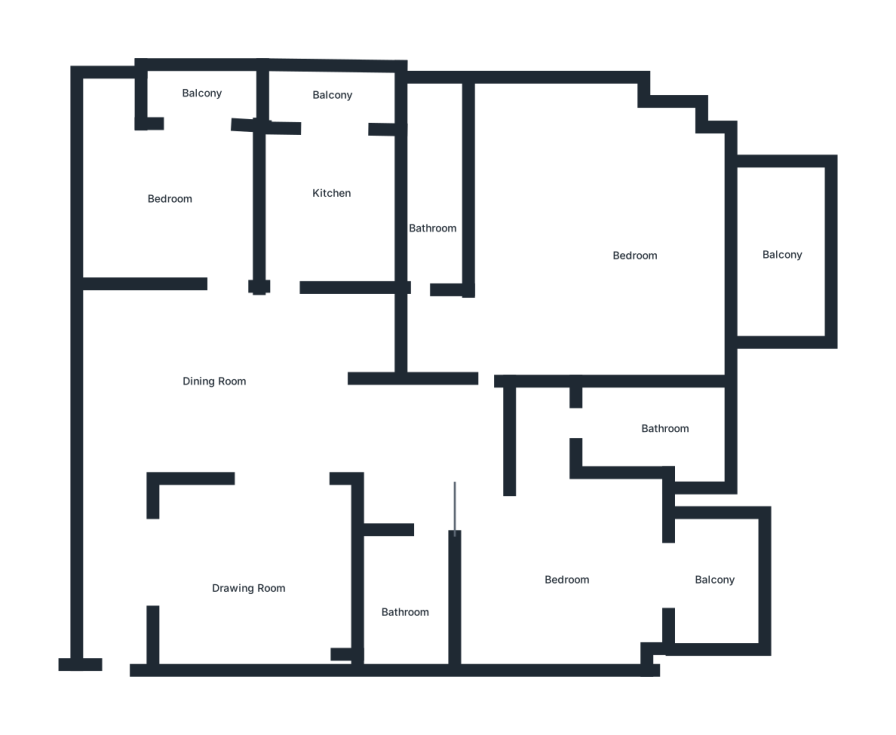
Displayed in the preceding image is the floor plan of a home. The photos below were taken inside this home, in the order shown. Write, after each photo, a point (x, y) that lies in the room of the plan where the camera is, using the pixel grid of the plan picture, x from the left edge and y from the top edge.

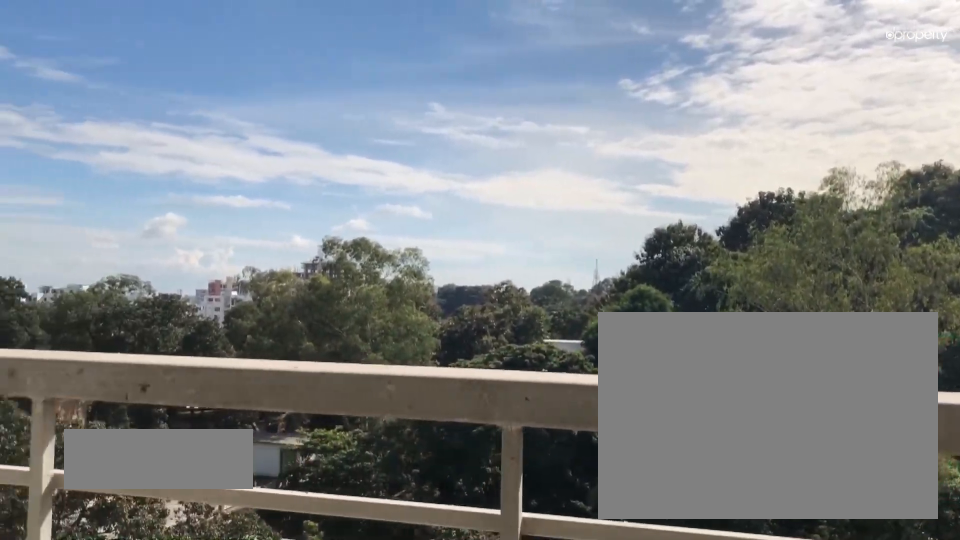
(784, 253)
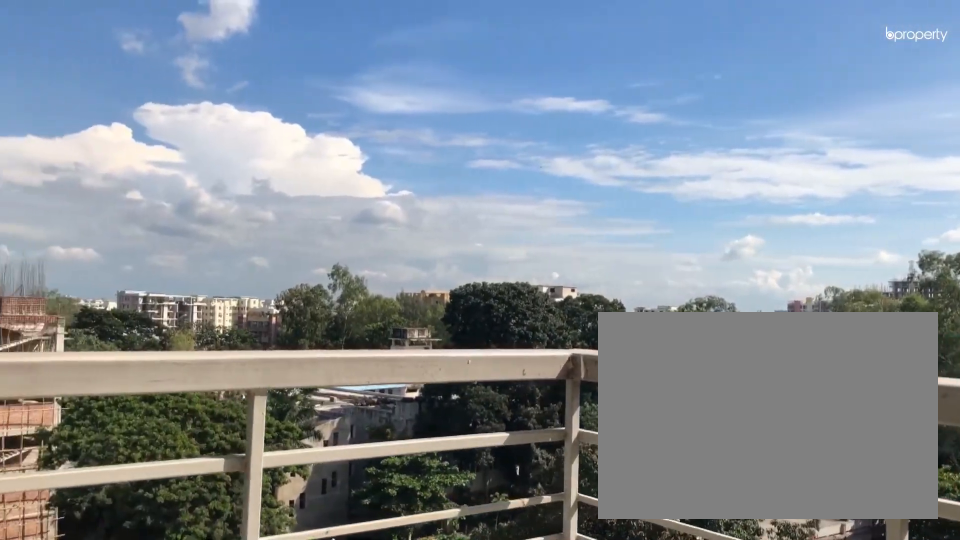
(784, 253)
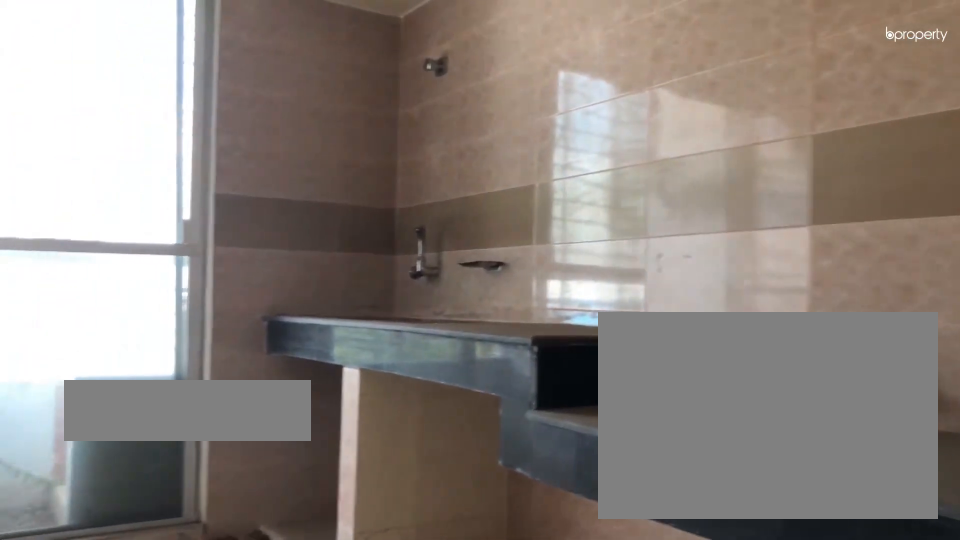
(329, 200)
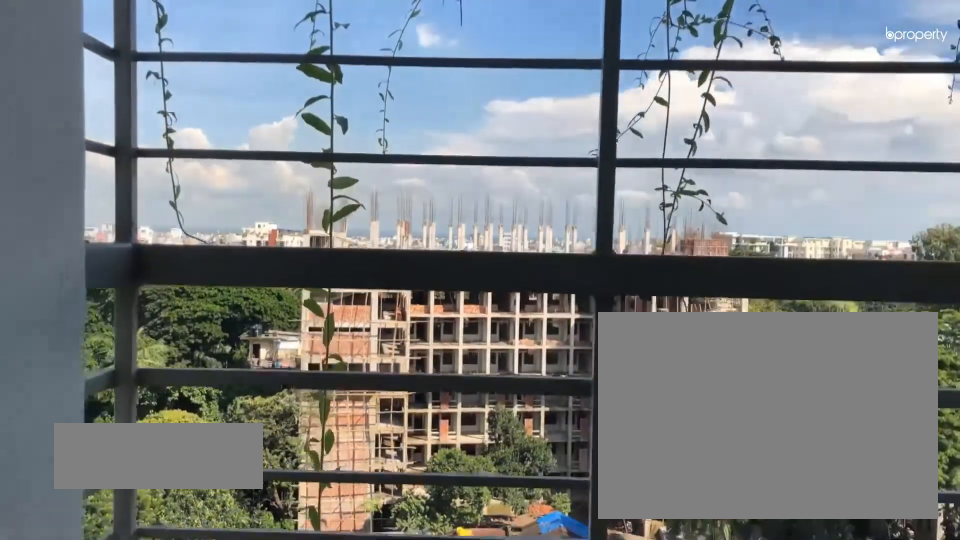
(203, 89)
